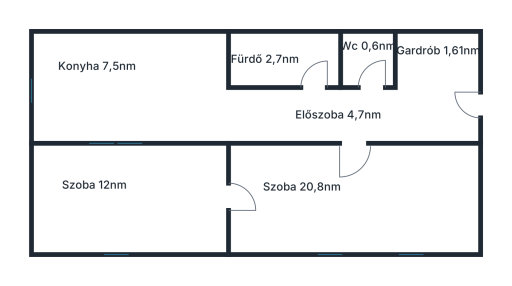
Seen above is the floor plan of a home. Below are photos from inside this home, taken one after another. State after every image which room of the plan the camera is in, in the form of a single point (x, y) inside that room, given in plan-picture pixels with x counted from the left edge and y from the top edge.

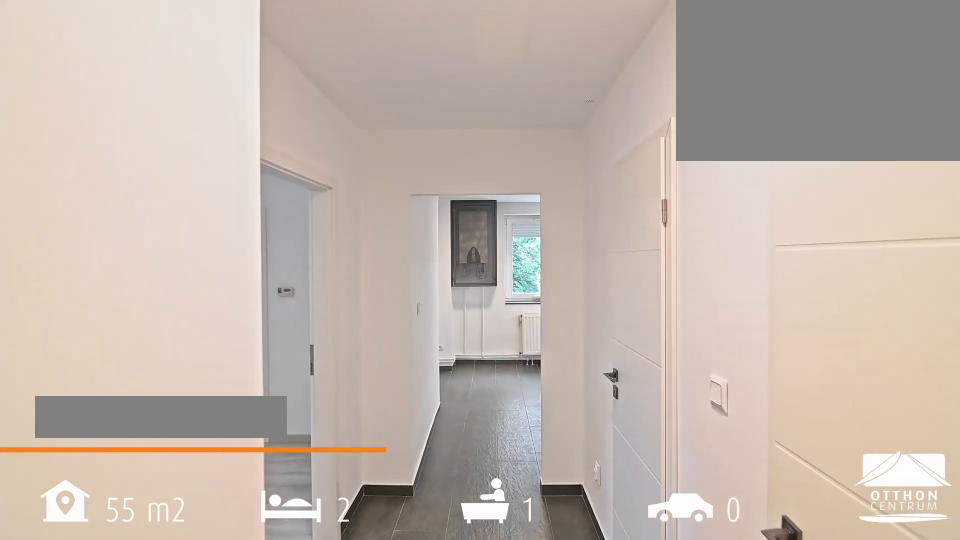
(438, 87)
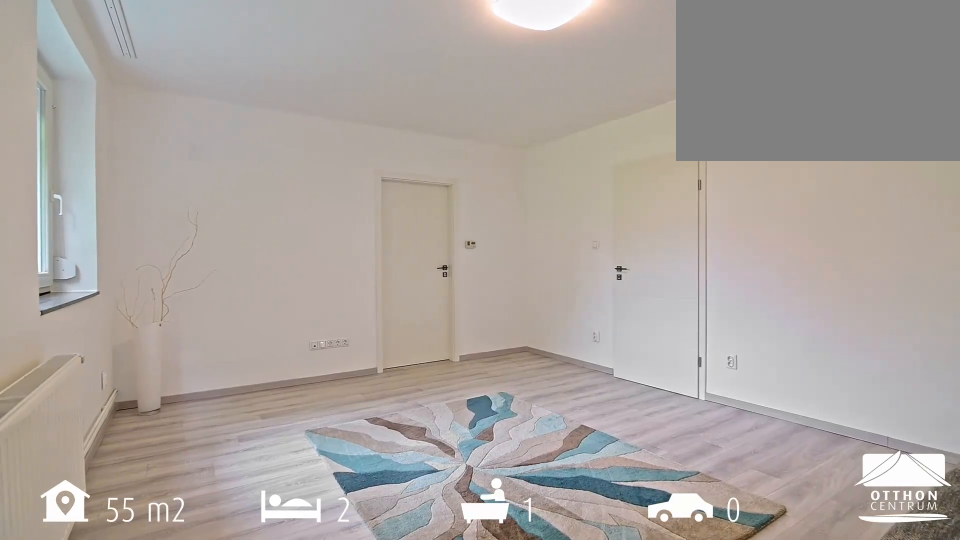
(353, 199)
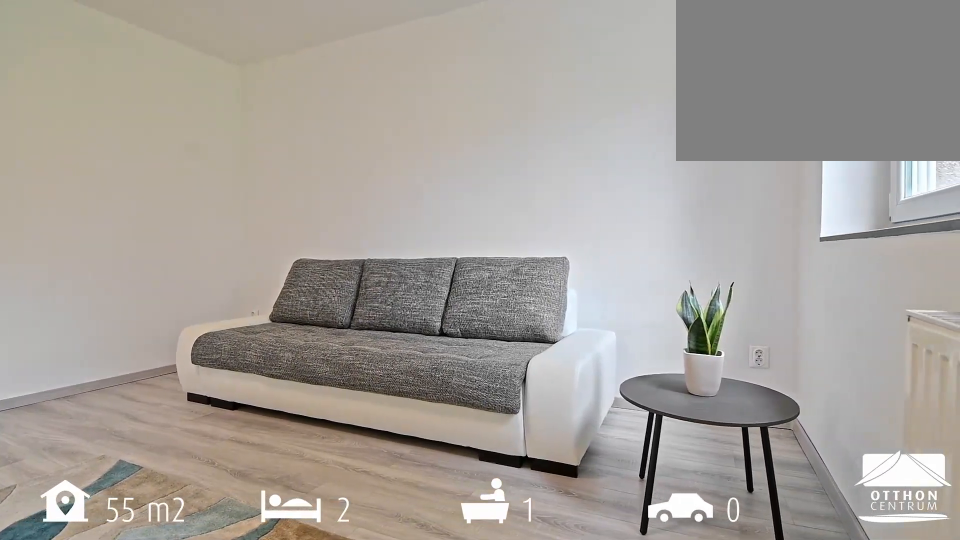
(353, 199)
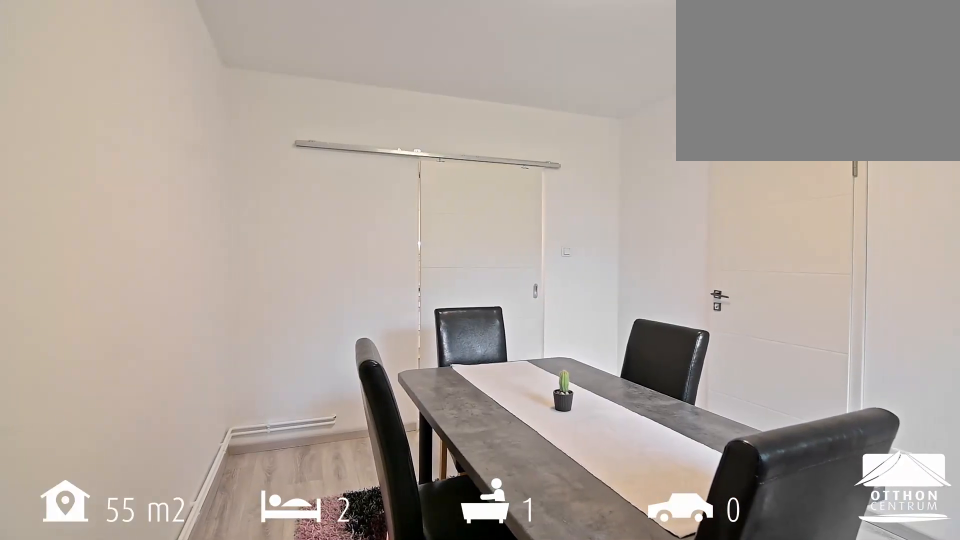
(128, 199)
